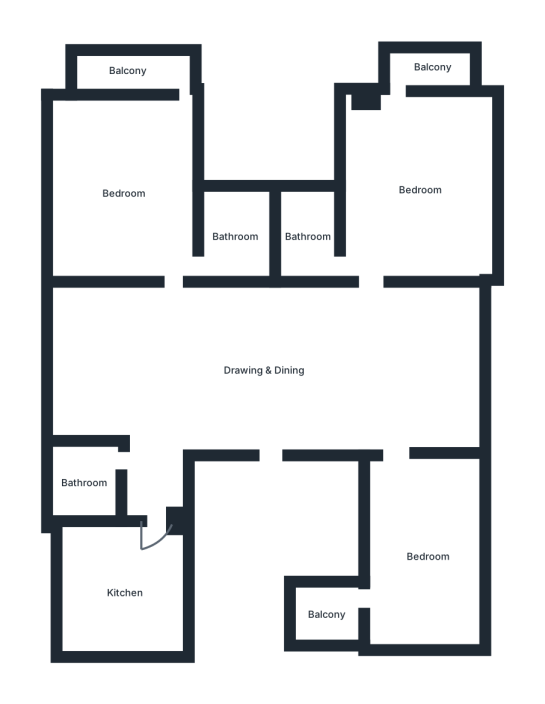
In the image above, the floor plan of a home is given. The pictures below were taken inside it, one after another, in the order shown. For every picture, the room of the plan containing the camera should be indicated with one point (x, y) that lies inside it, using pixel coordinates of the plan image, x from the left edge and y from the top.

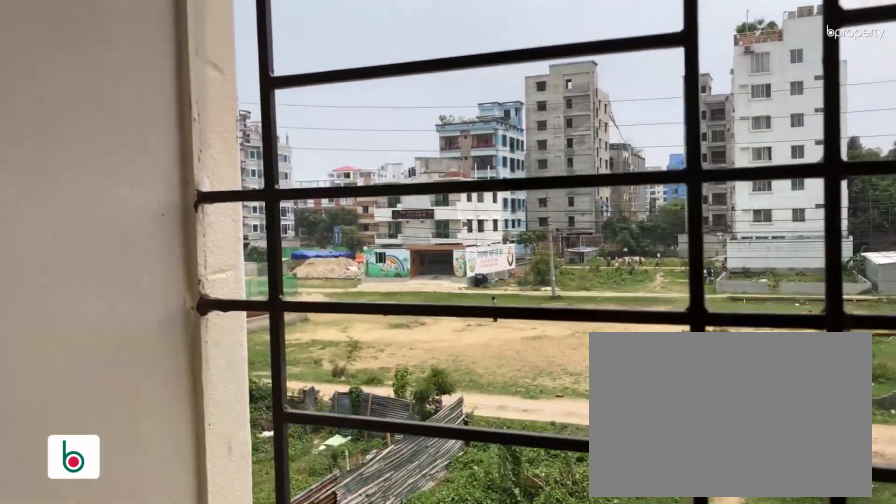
(325, 614)
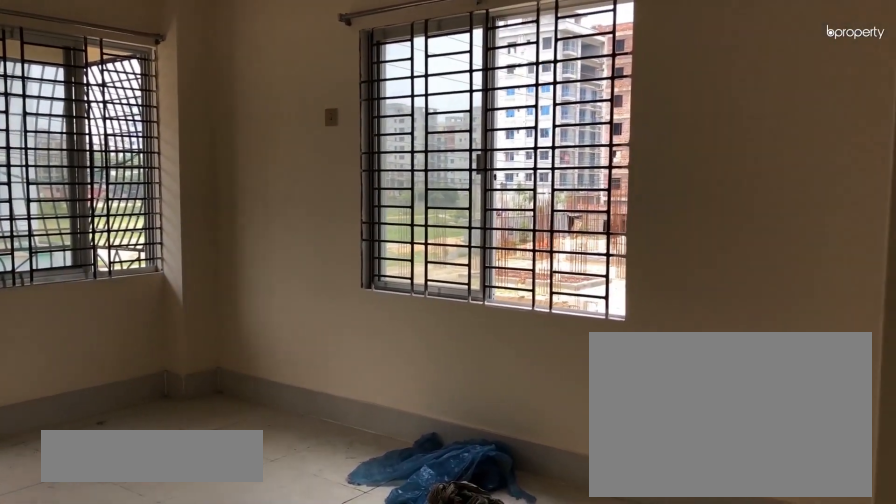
(417, 190)
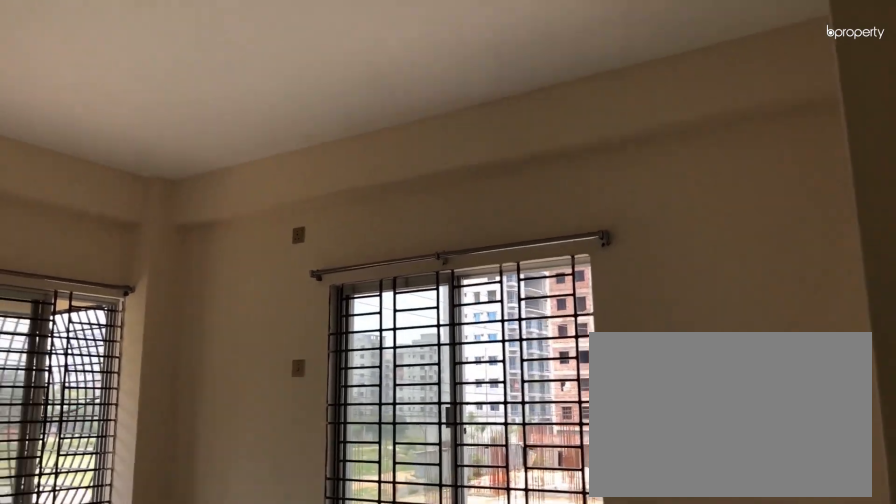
(417, 190)
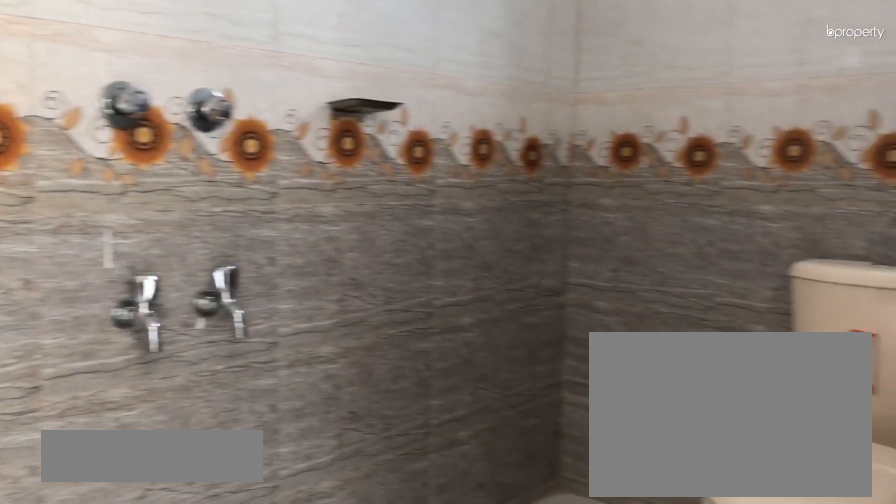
(308, 237)
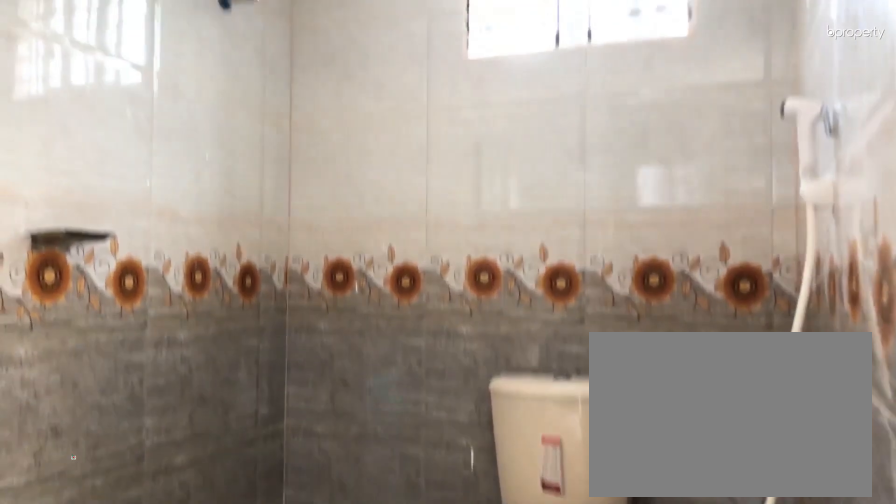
(308, 237)
